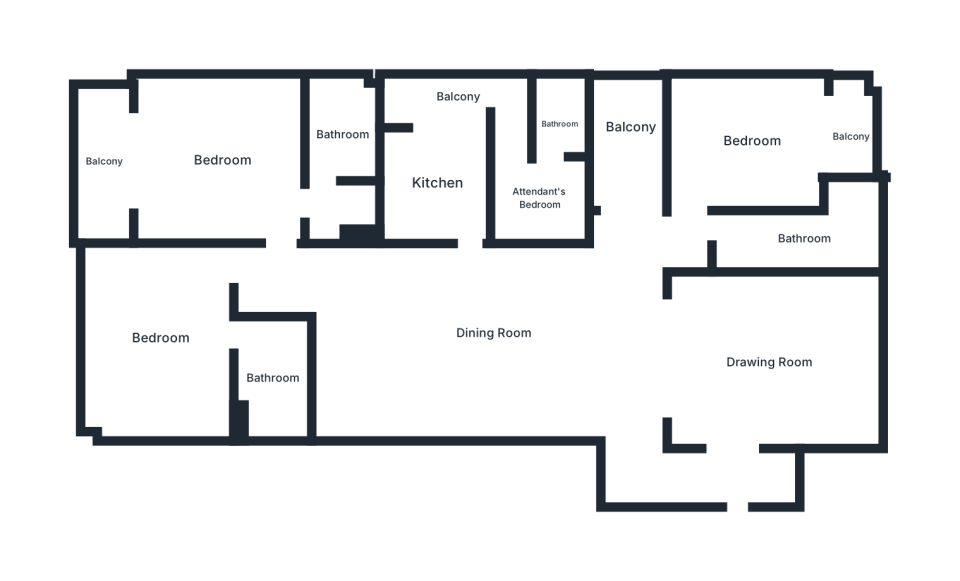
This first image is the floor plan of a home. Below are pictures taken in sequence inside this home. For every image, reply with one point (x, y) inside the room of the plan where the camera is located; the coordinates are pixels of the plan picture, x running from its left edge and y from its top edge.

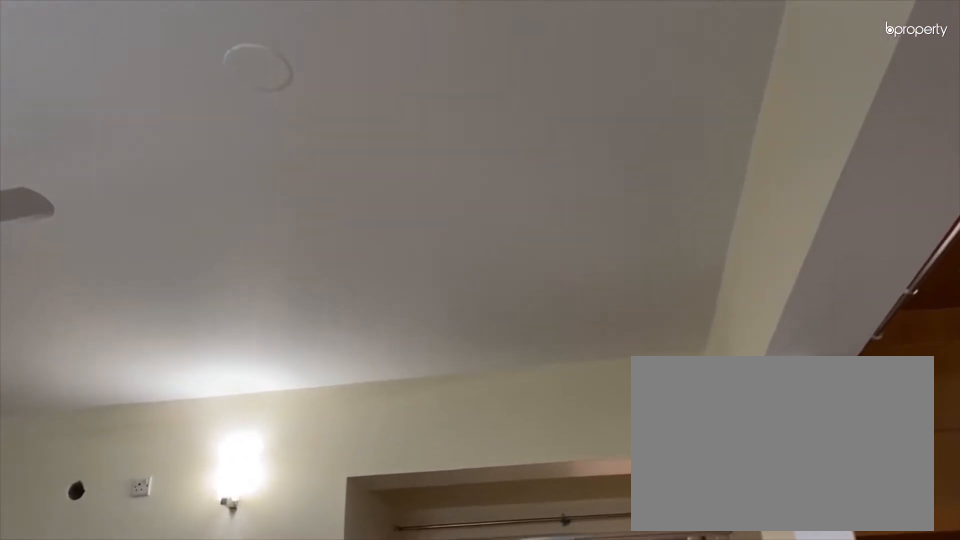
(489, 333)
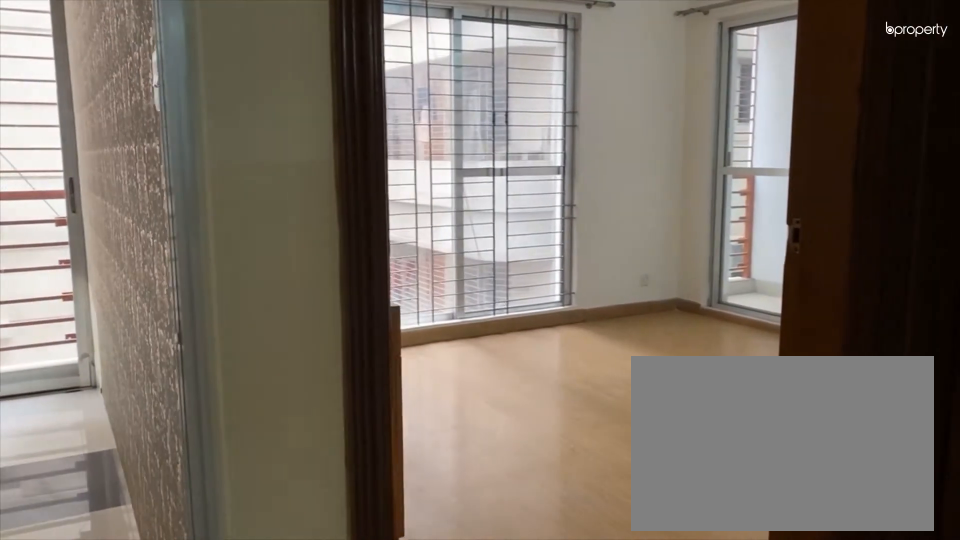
(692, 205)
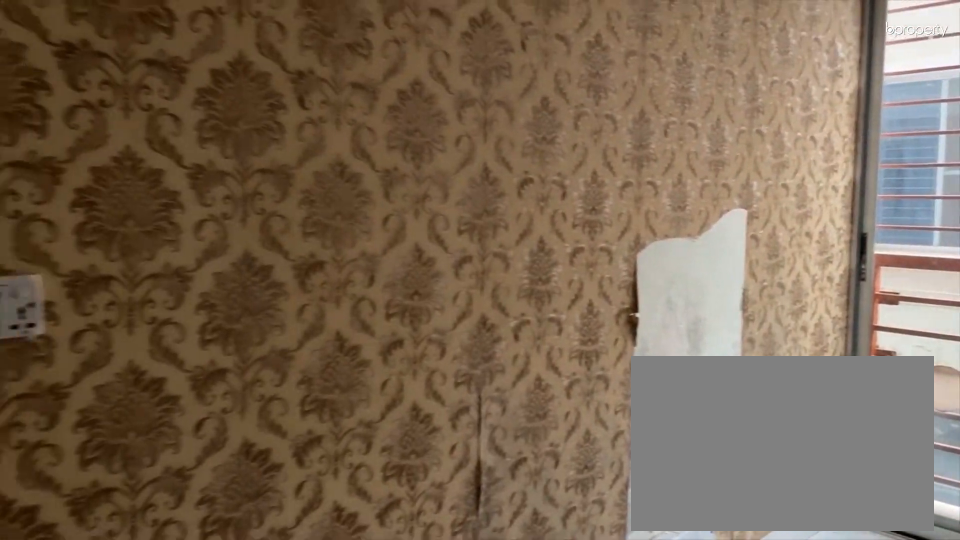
(631, 125)
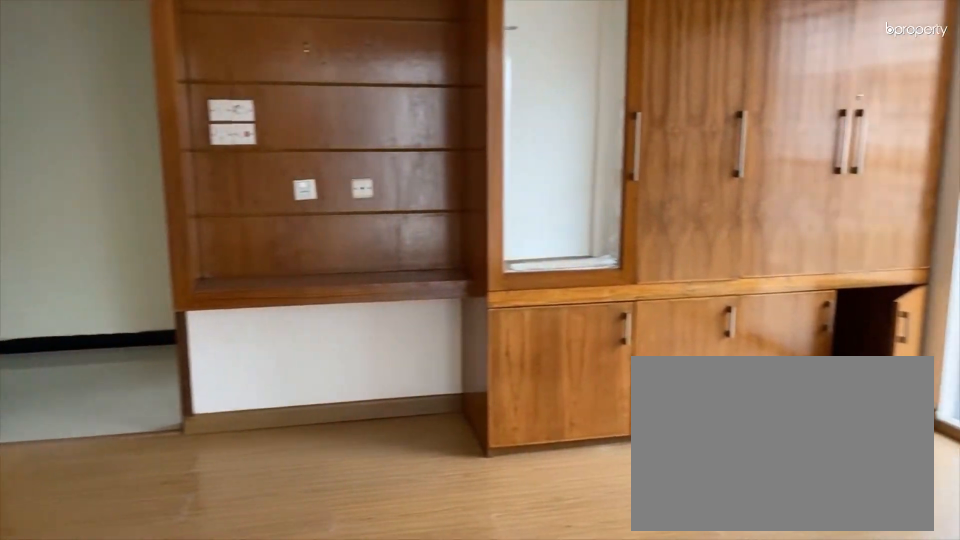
(222, 159)
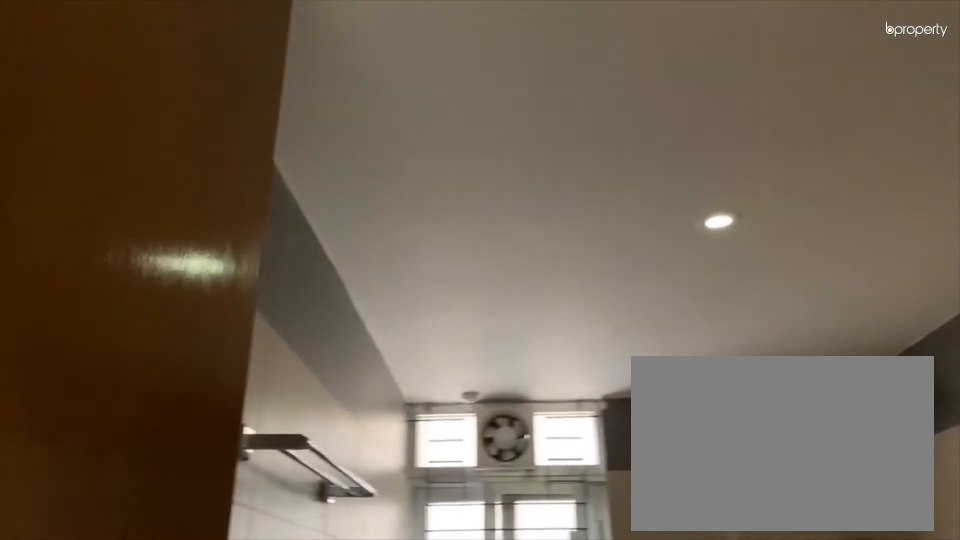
(342, 134)
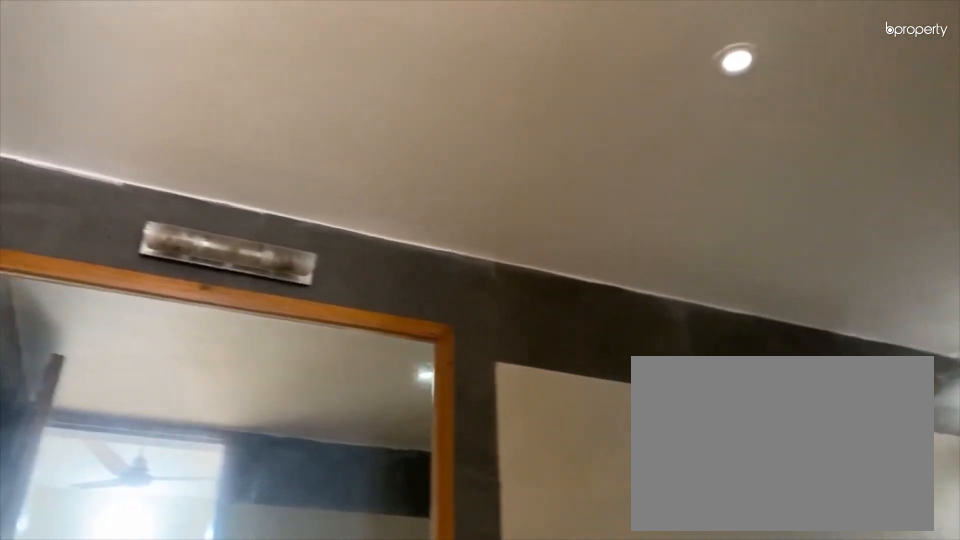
(271, 378)
